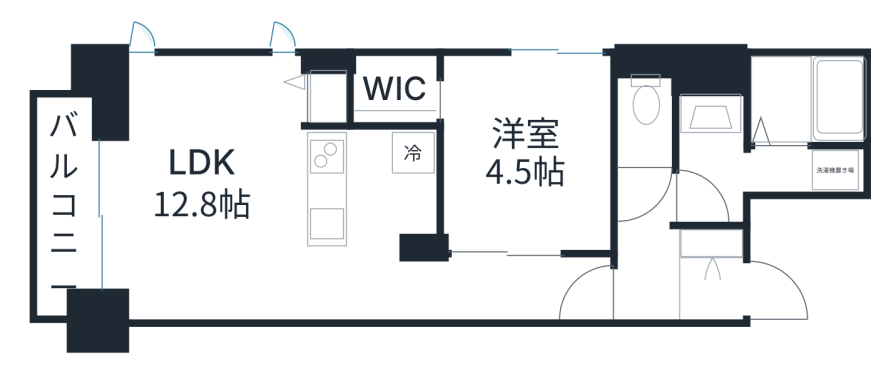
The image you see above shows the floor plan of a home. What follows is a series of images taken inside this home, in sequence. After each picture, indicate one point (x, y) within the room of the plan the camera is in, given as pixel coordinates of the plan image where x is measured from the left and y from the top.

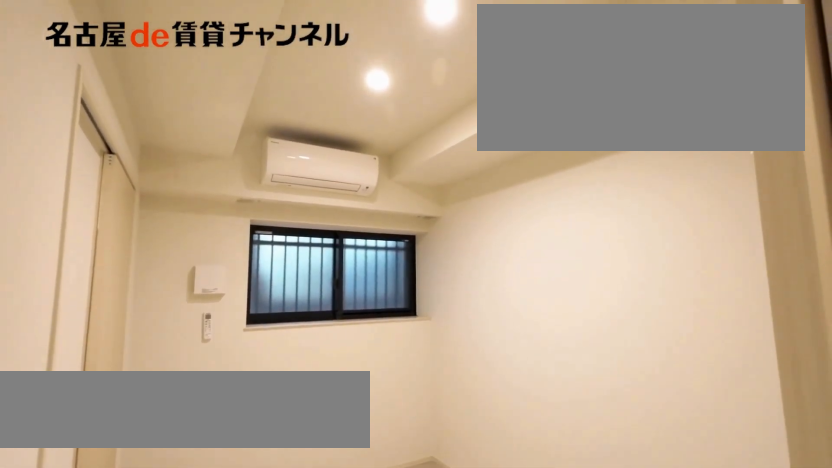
(526, 154)
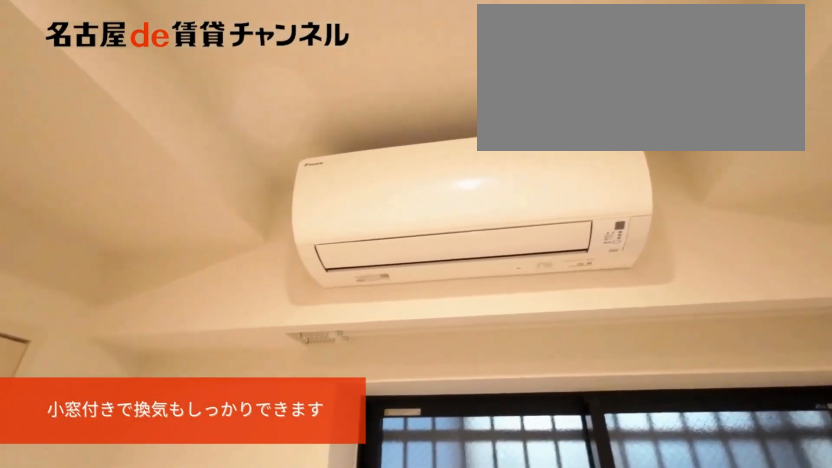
(526, 154)
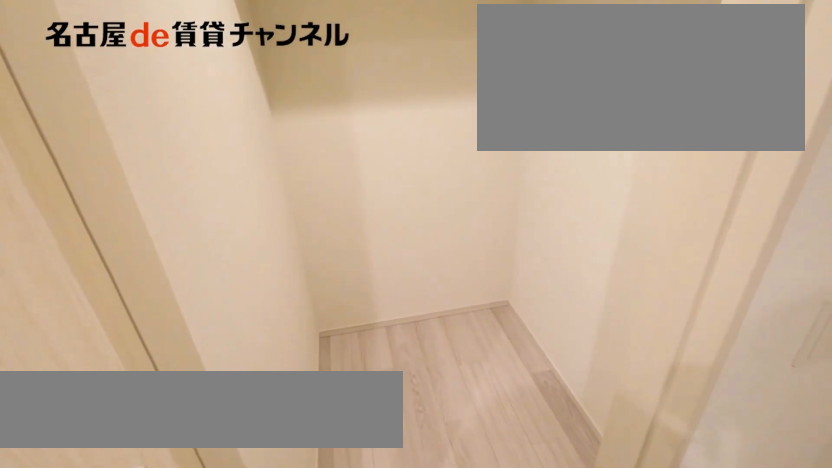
(395, 88)
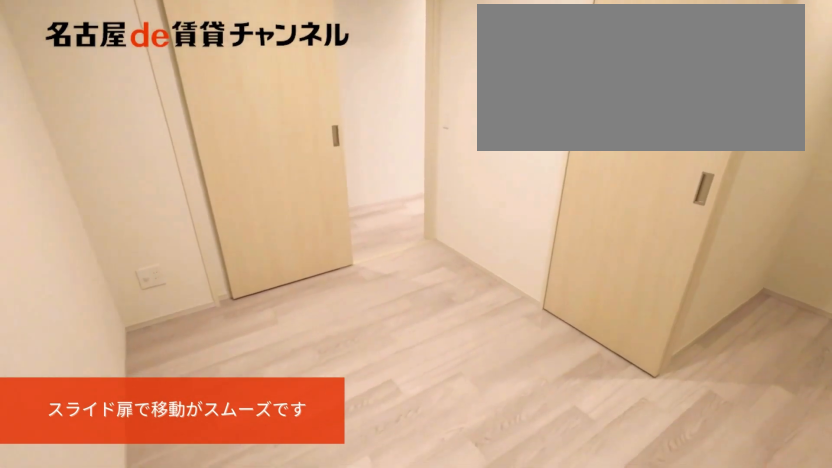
(526, 154)
